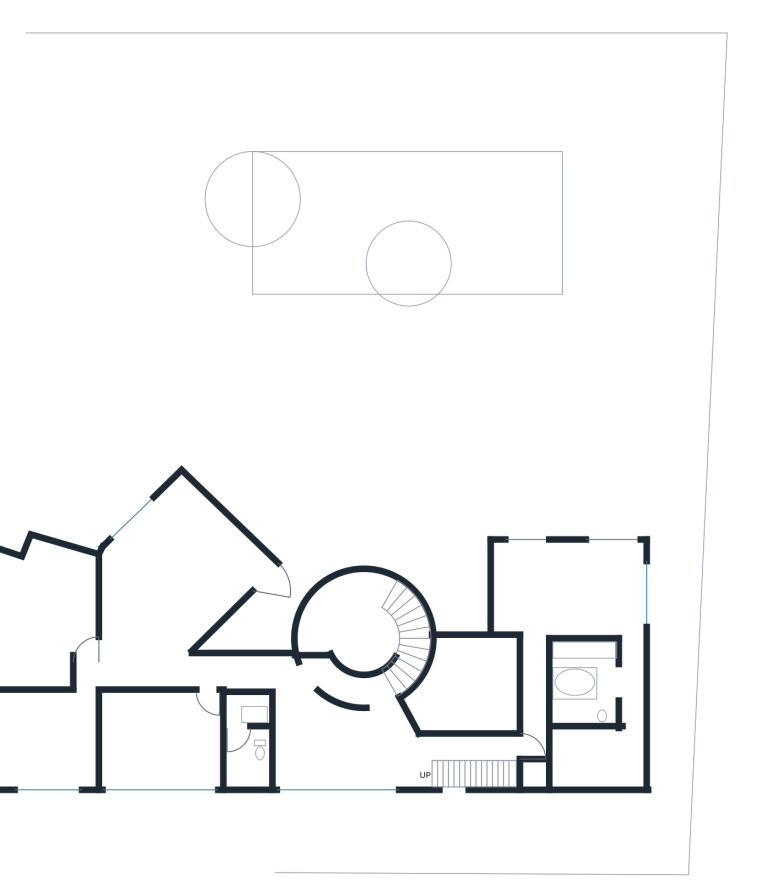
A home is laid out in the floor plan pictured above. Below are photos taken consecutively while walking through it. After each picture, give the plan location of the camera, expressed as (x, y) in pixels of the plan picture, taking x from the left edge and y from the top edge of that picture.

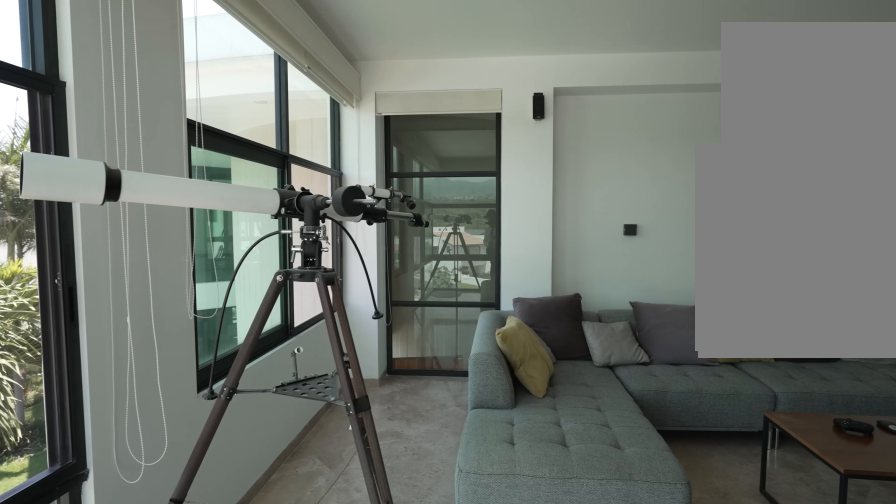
(169, 540)
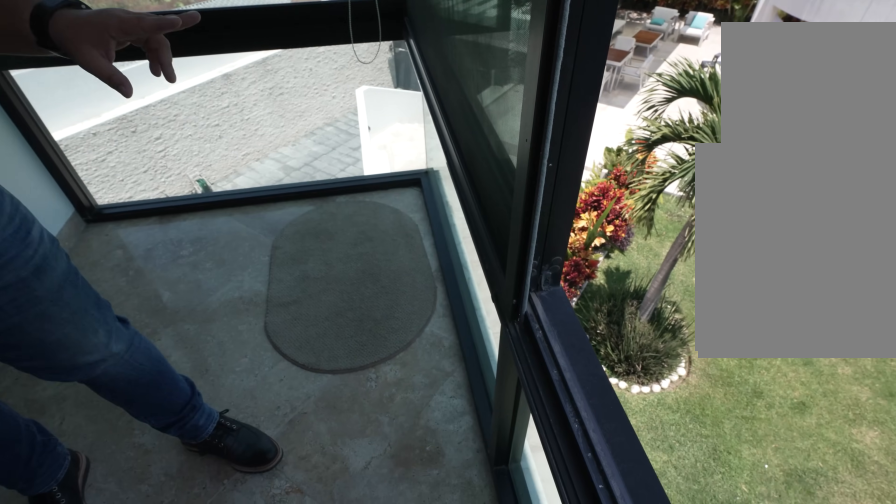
(182, 508)
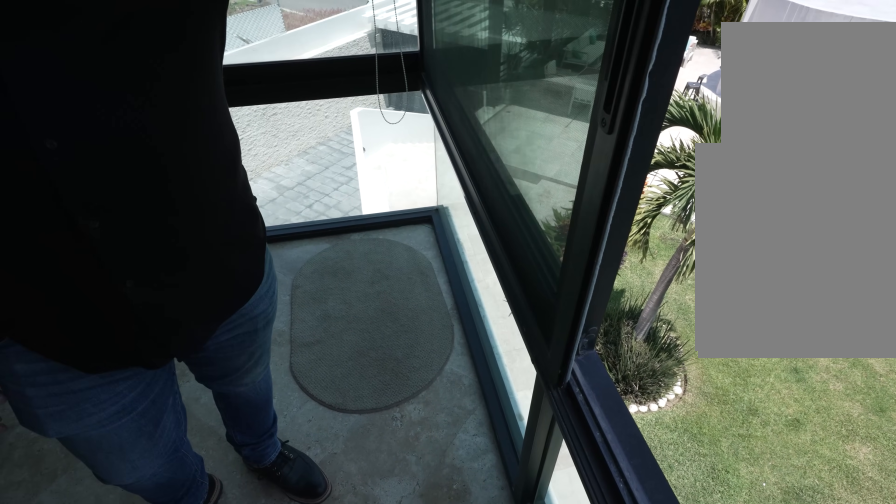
(182, 508)
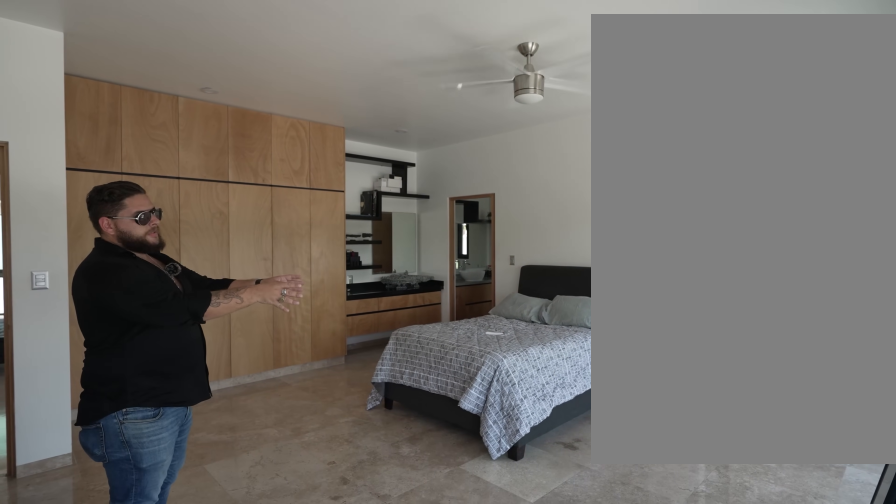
(49, 581)
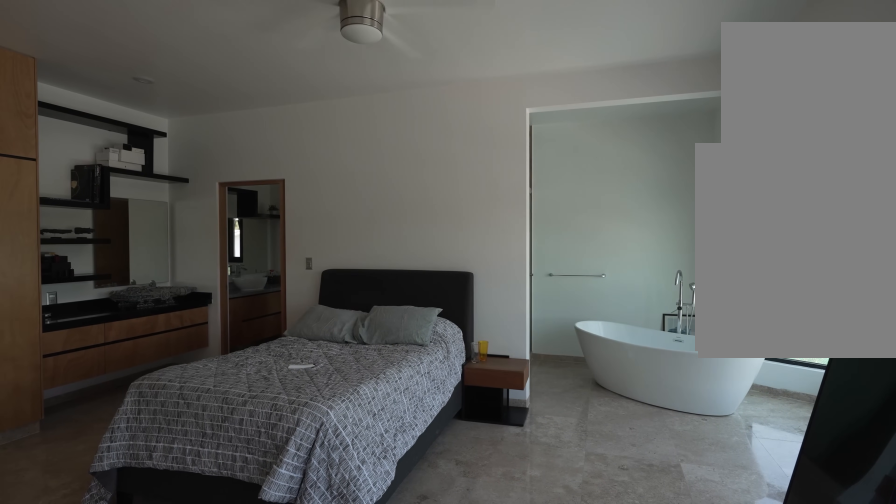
(49, 581)
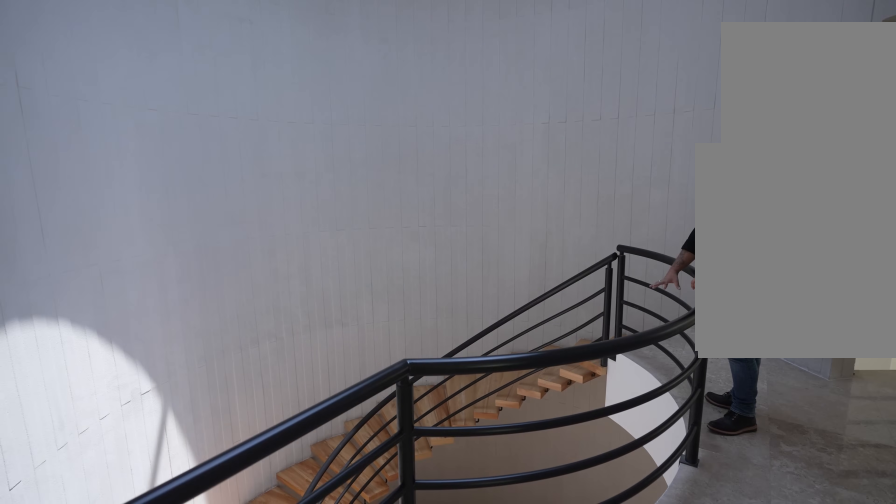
(318, 676)
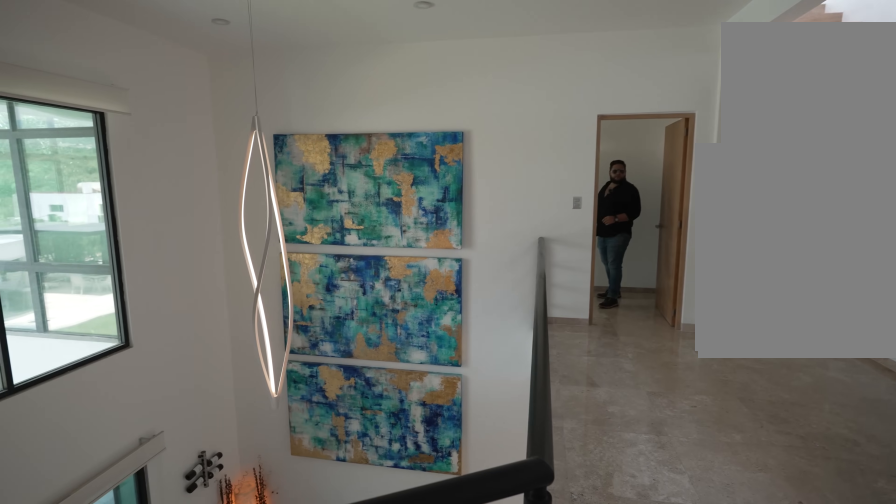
(391, 695)
